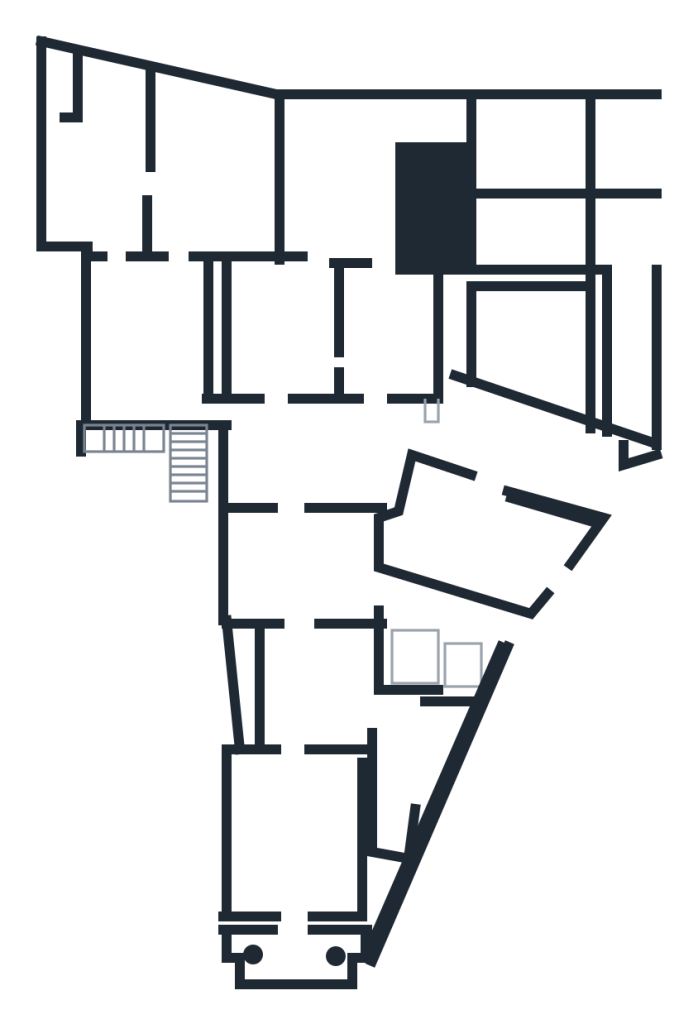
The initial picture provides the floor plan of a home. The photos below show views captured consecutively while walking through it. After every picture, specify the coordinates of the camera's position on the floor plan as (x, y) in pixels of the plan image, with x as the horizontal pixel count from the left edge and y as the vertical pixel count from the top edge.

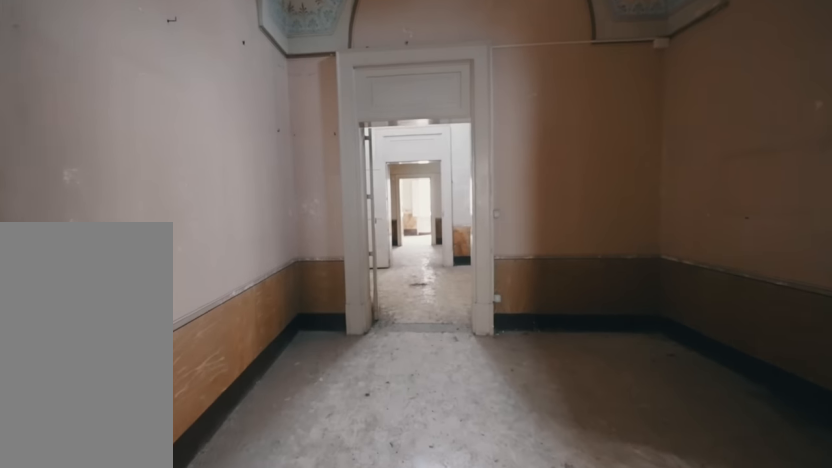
(298, 667)
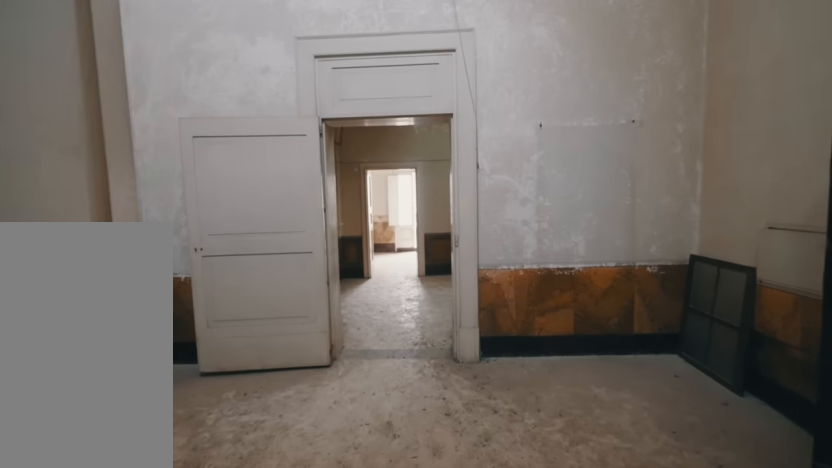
(299, 576)
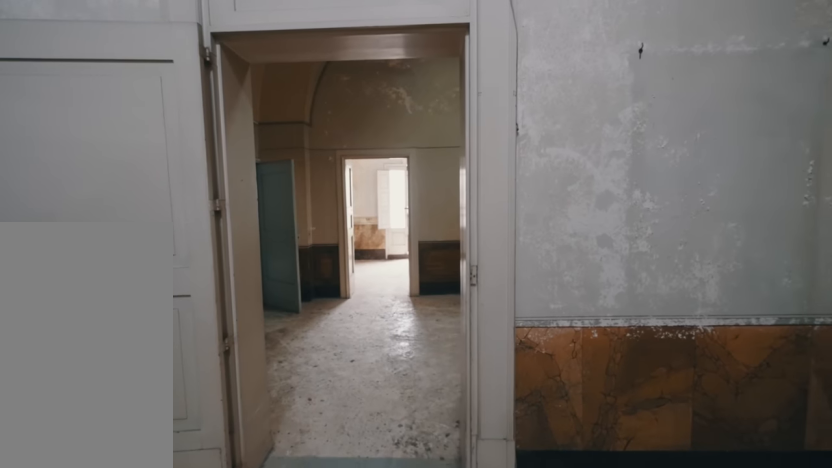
(299, 576)
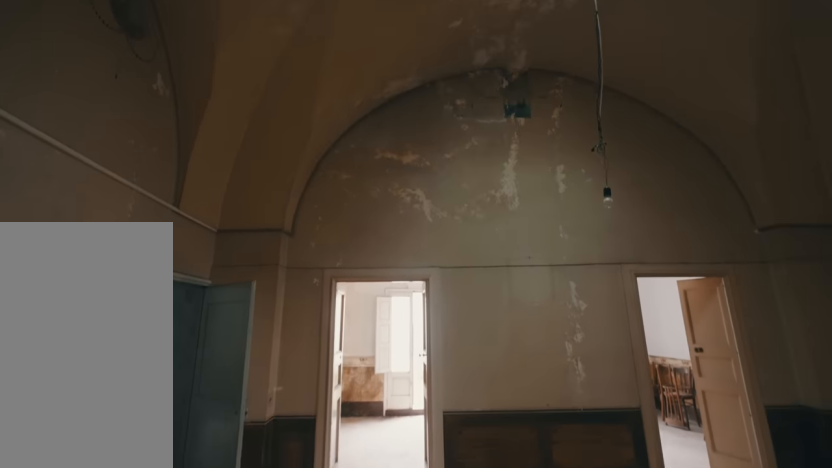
(318, 463)
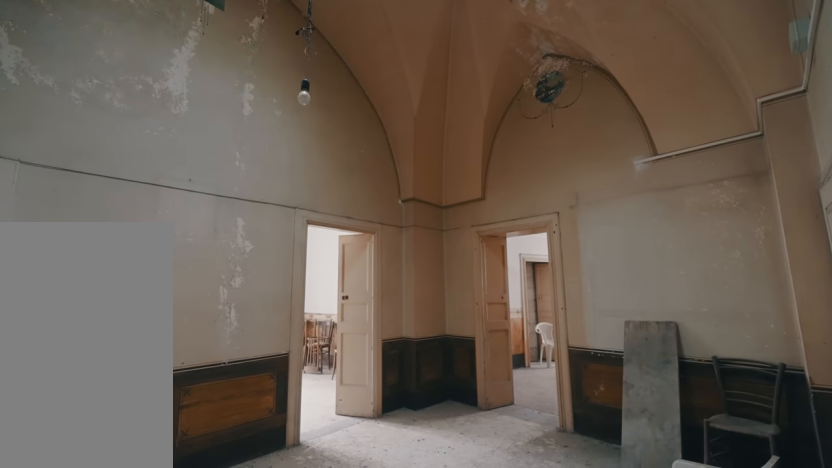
(318, 463)
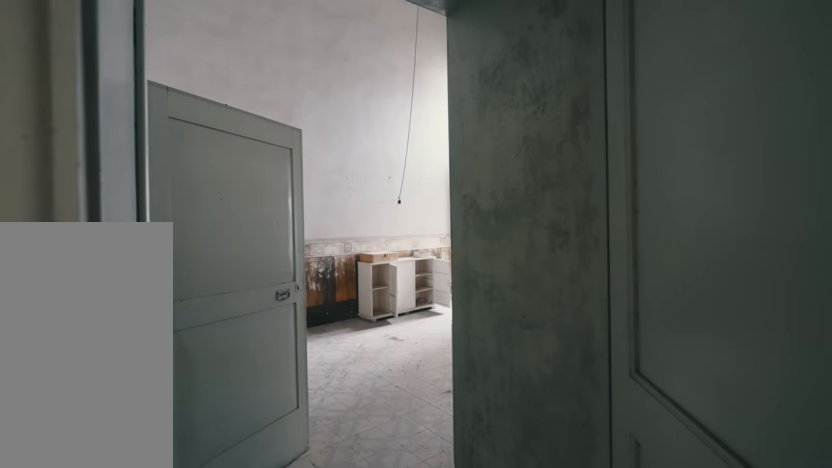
(272, 433)
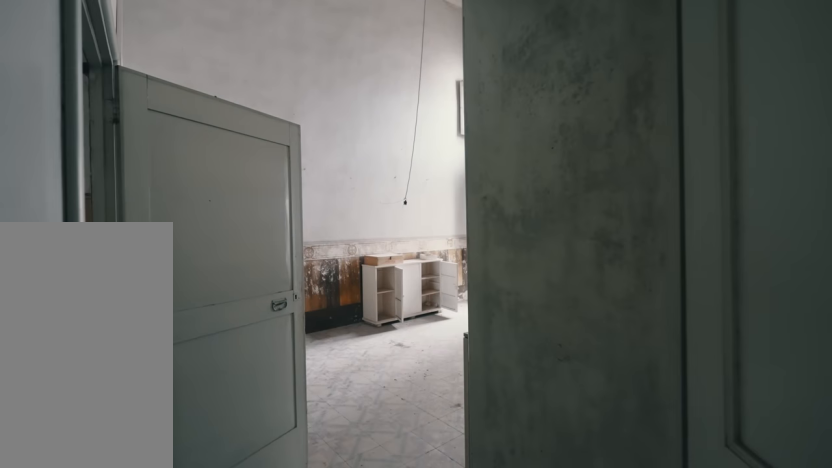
(243, 412)
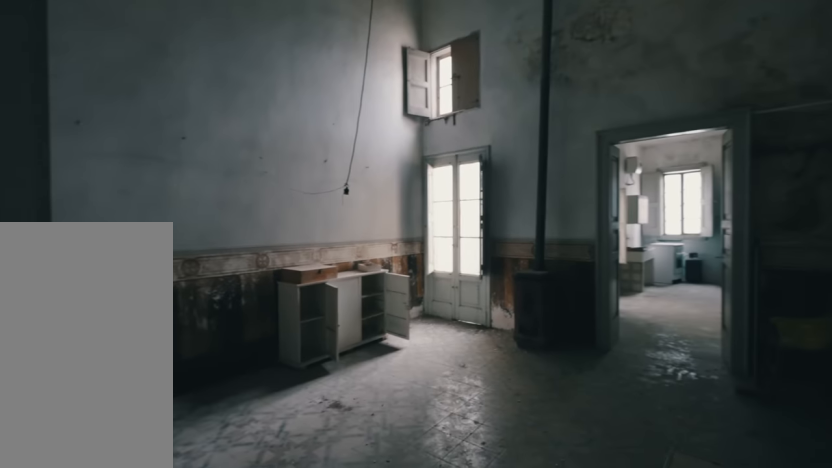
(150, 348)
